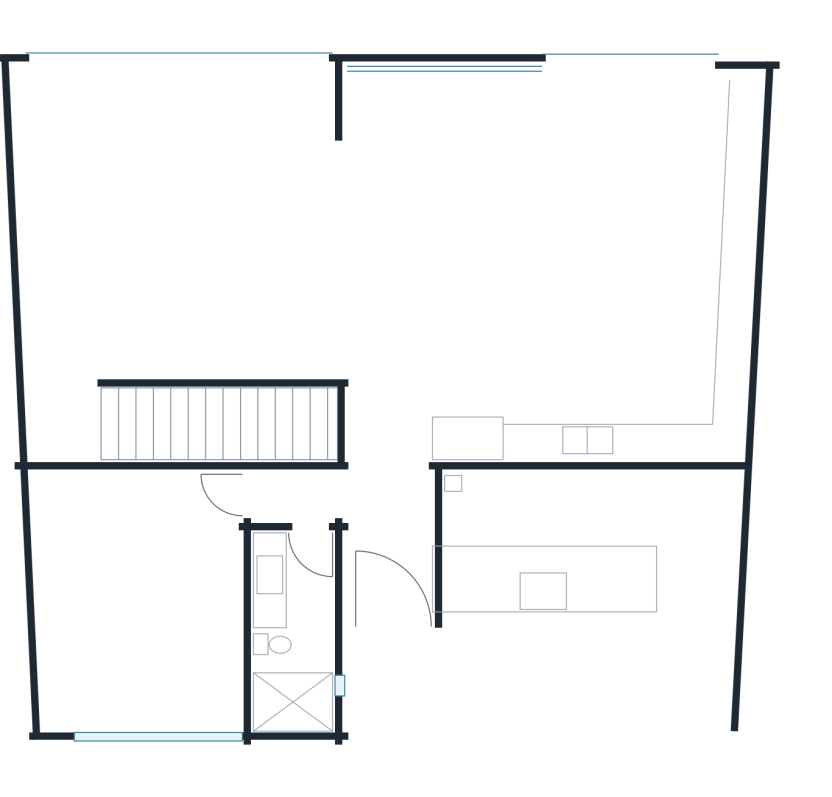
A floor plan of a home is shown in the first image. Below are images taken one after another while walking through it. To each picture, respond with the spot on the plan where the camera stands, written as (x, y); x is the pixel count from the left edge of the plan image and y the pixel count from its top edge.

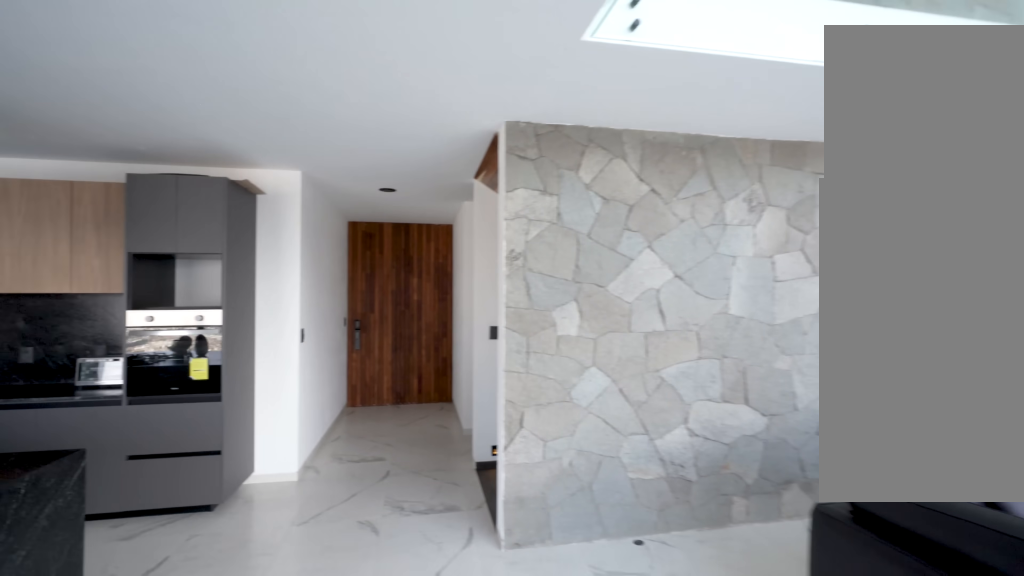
(380, 321)
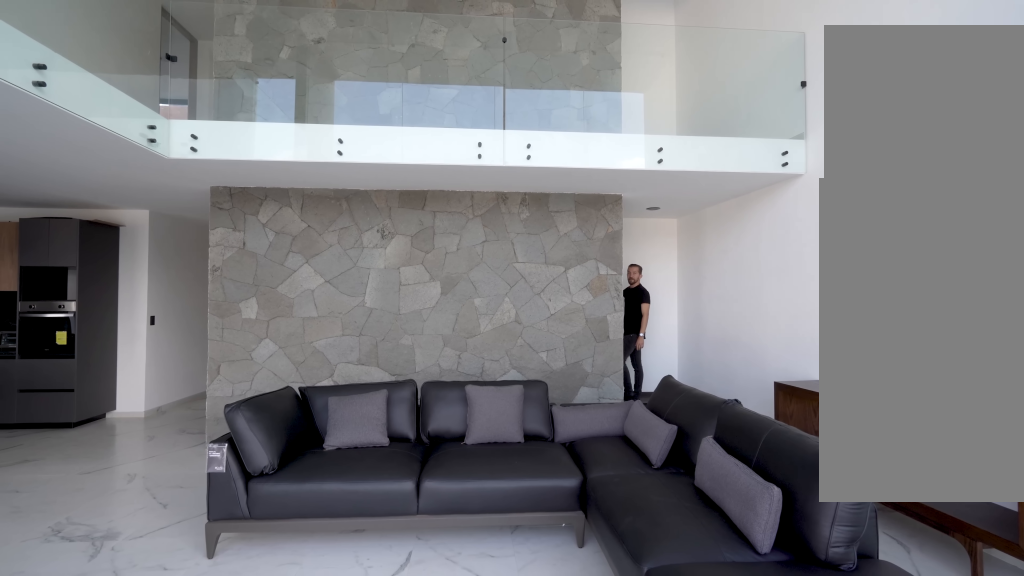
(257, 202)
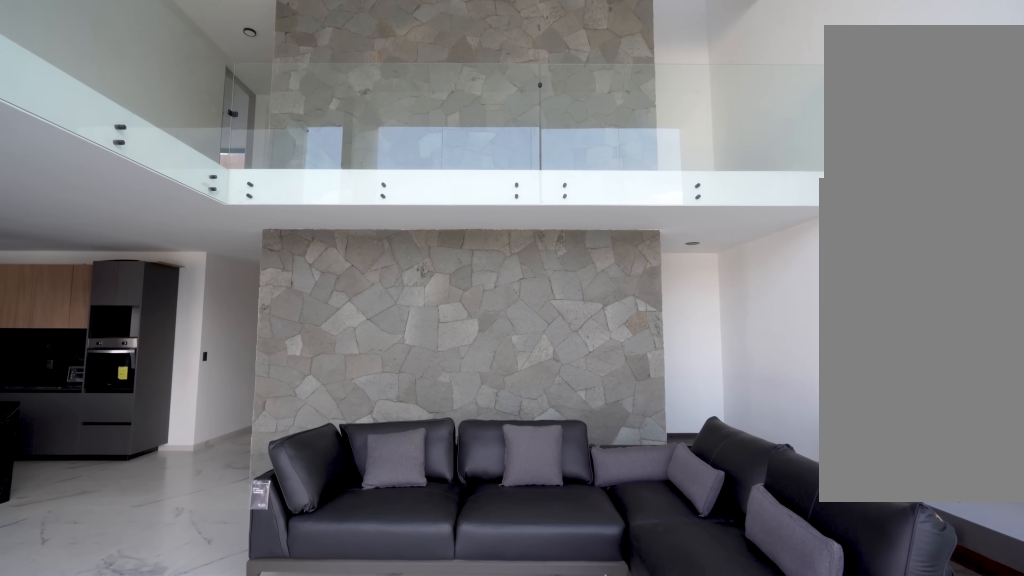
(234, 182)
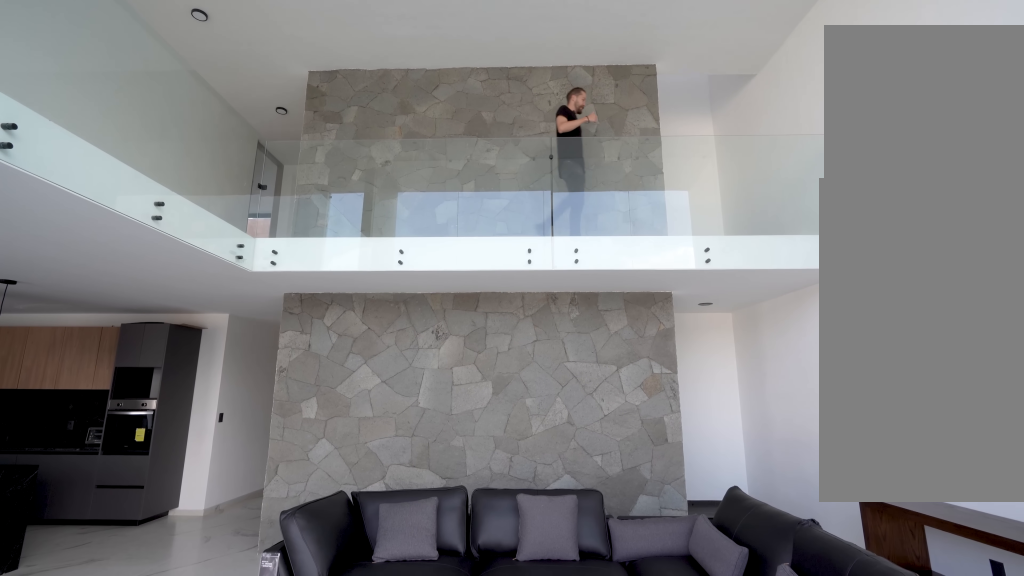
(209, 168)
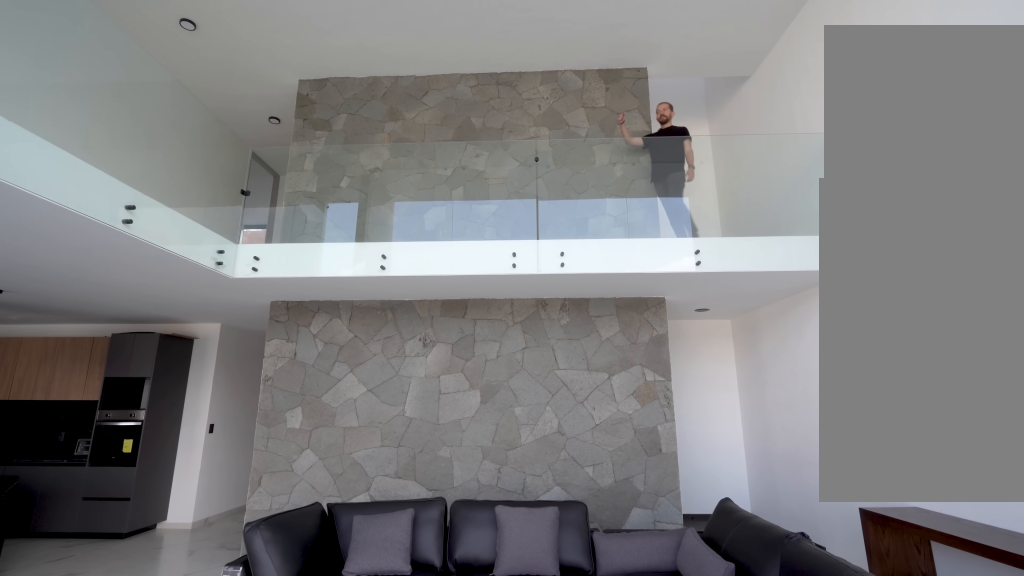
(196, 168)
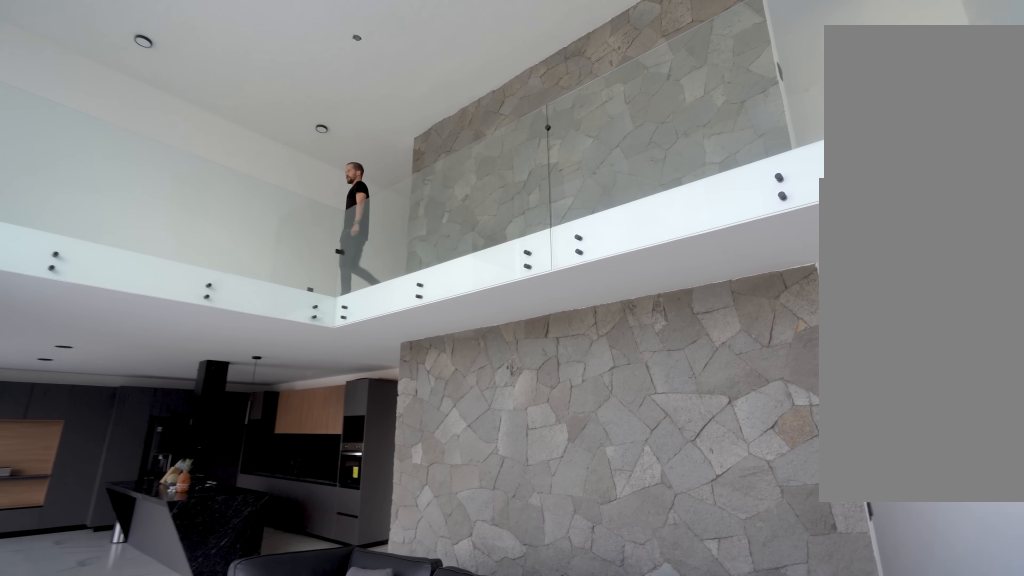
(125, 206)
